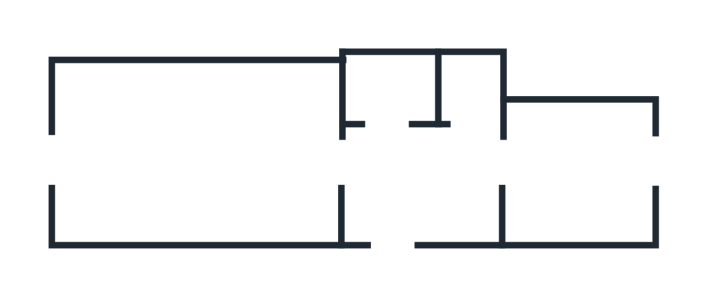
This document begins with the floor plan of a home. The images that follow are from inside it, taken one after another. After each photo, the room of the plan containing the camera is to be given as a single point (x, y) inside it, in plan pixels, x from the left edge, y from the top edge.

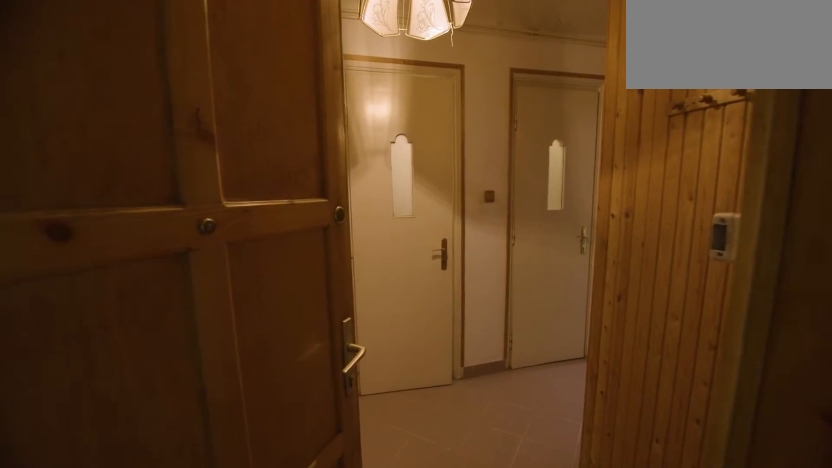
(384, 192)
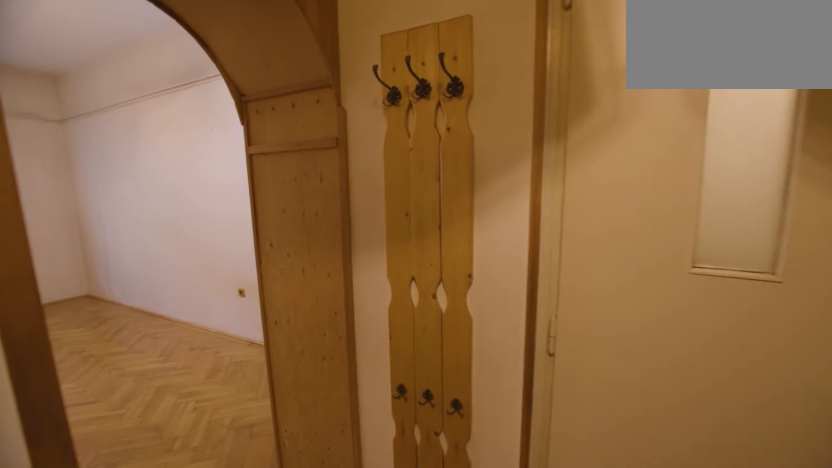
(393, 190)
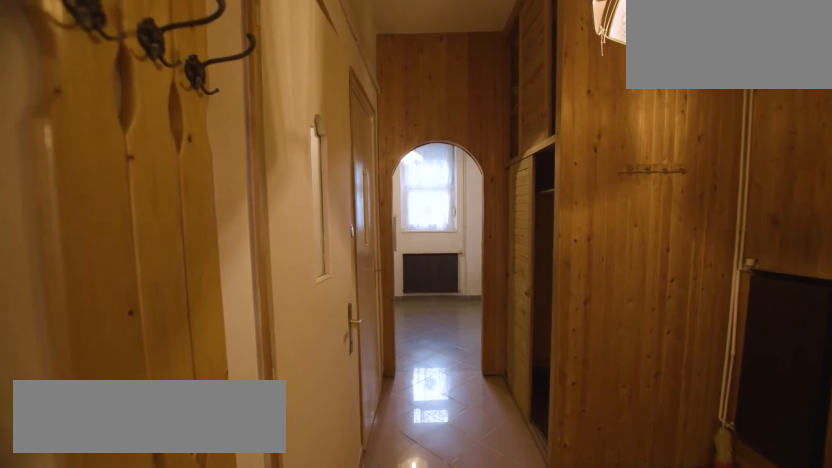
(426, 182)
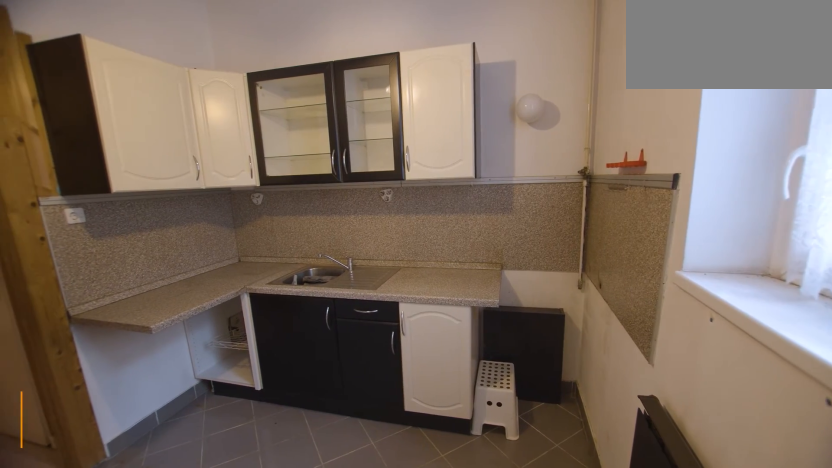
(583, 172)
